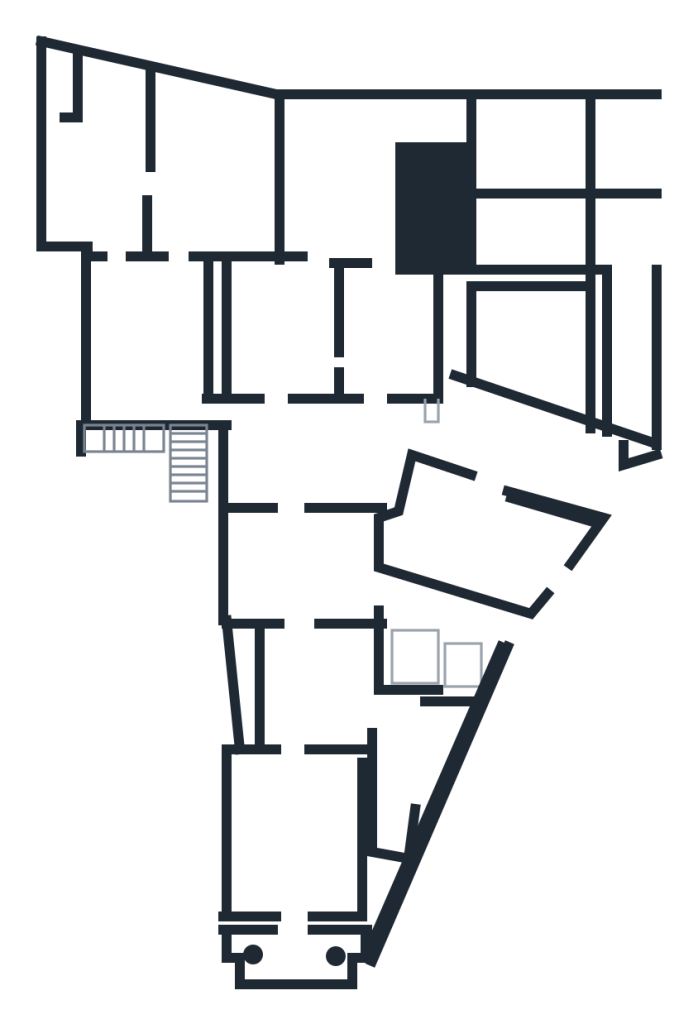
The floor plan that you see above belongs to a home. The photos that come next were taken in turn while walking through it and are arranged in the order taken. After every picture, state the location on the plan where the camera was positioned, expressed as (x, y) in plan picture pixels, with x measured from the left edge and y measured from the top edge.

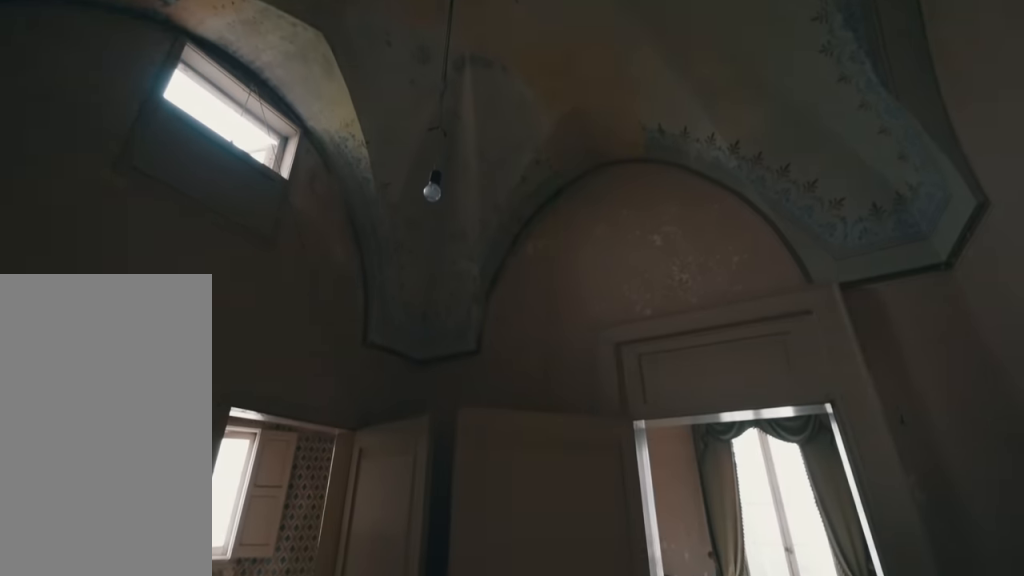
(305, 699)
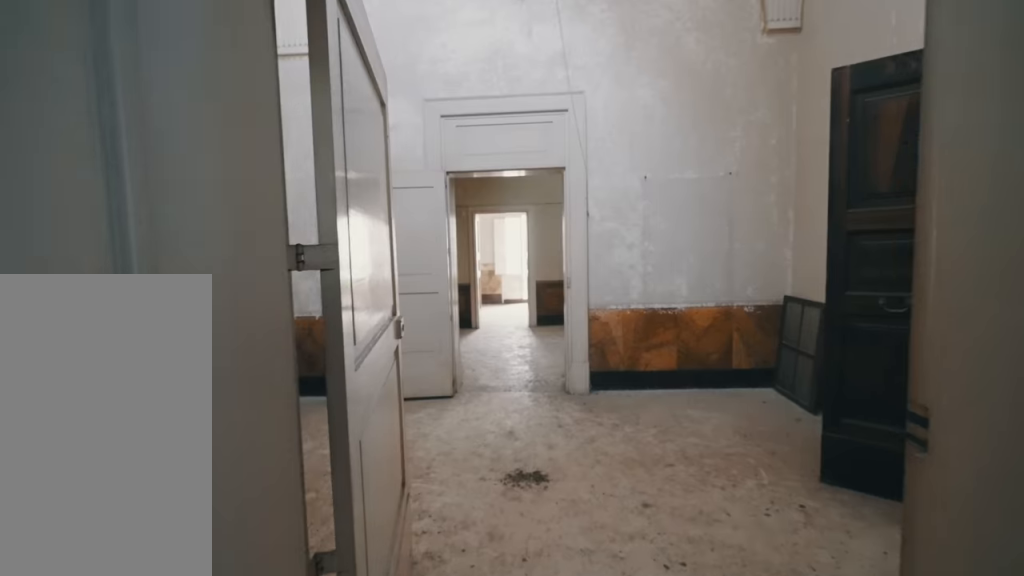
(299, 589)
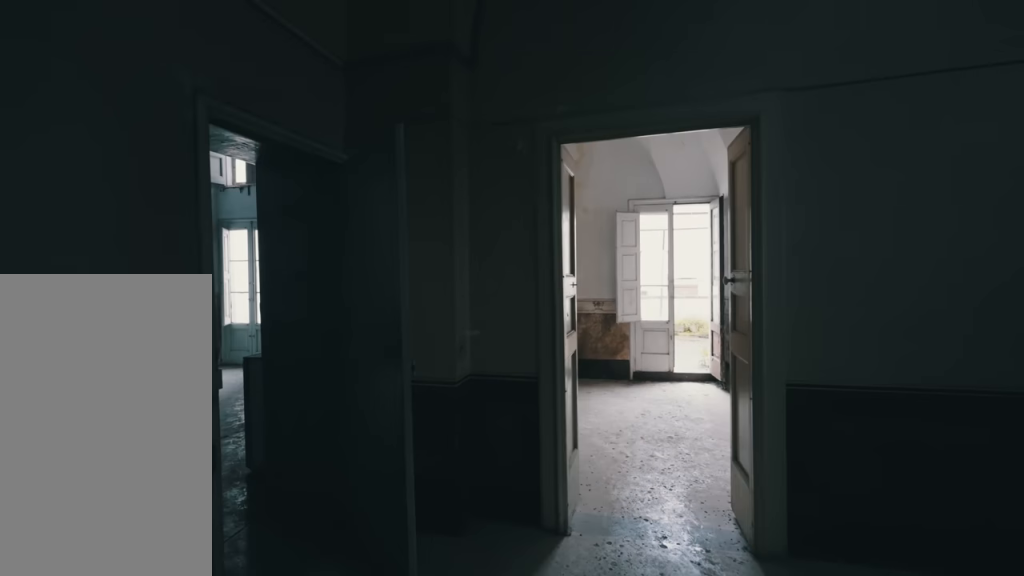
(317, 463)
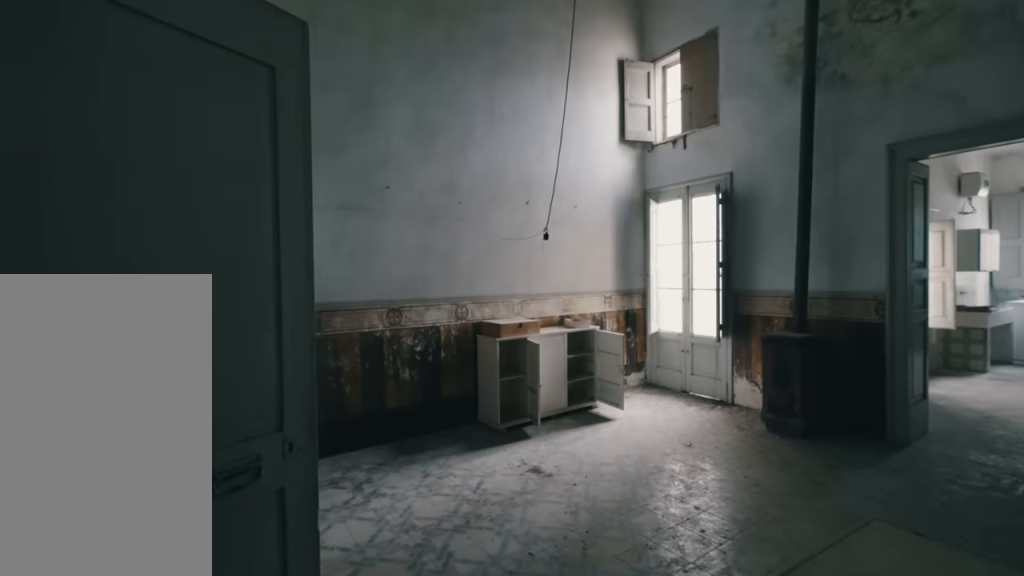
(150, 348)
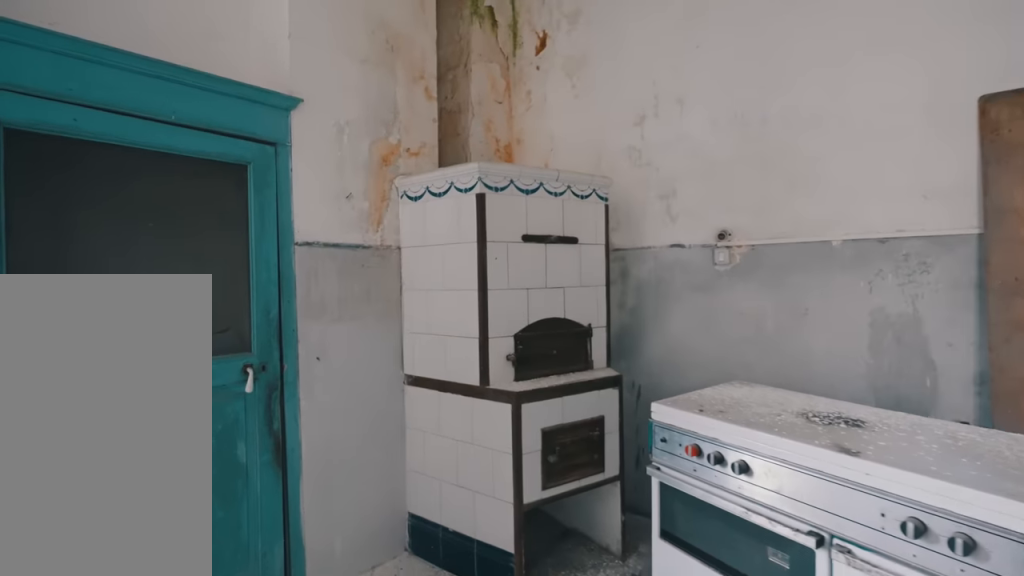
(191, 183)
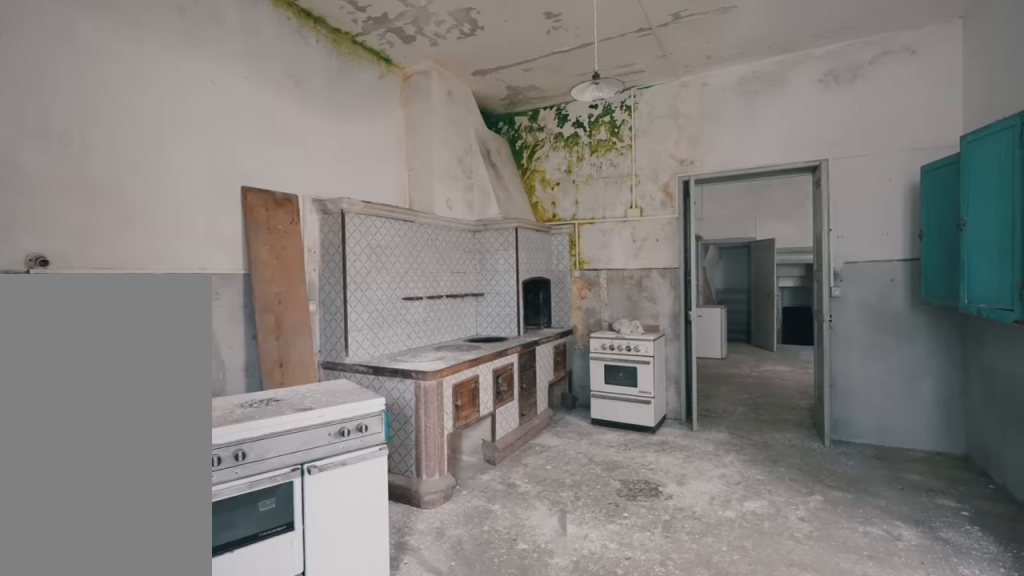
(191, 183)
